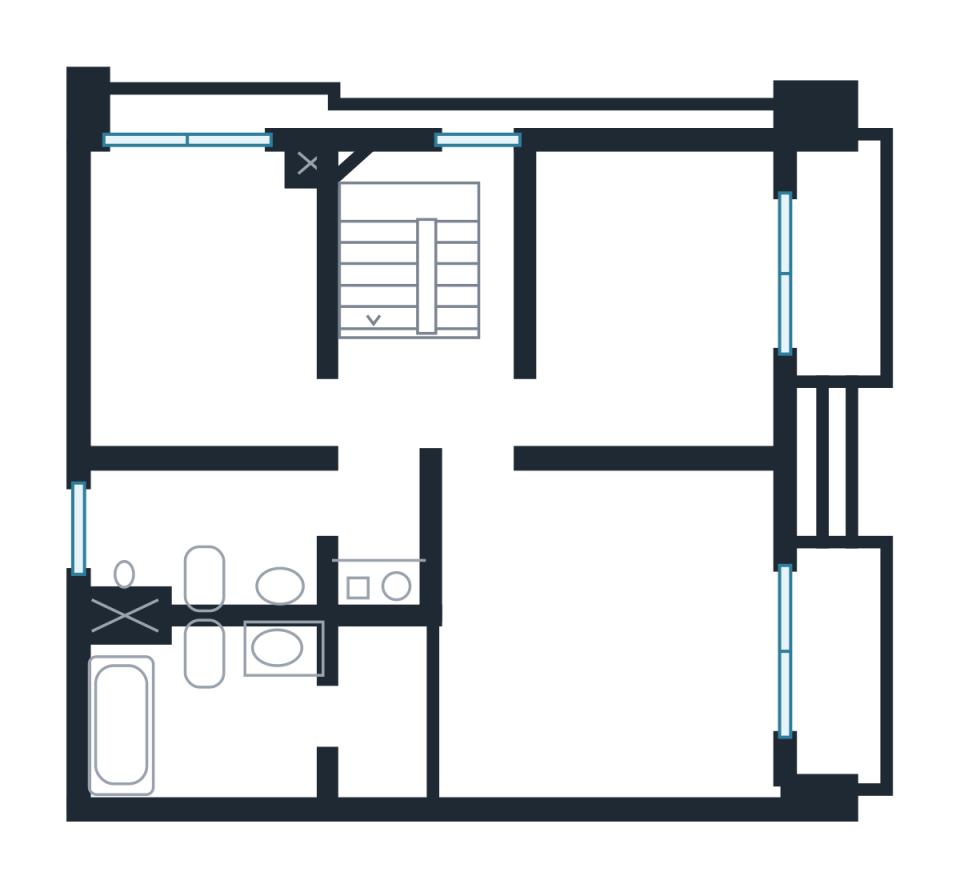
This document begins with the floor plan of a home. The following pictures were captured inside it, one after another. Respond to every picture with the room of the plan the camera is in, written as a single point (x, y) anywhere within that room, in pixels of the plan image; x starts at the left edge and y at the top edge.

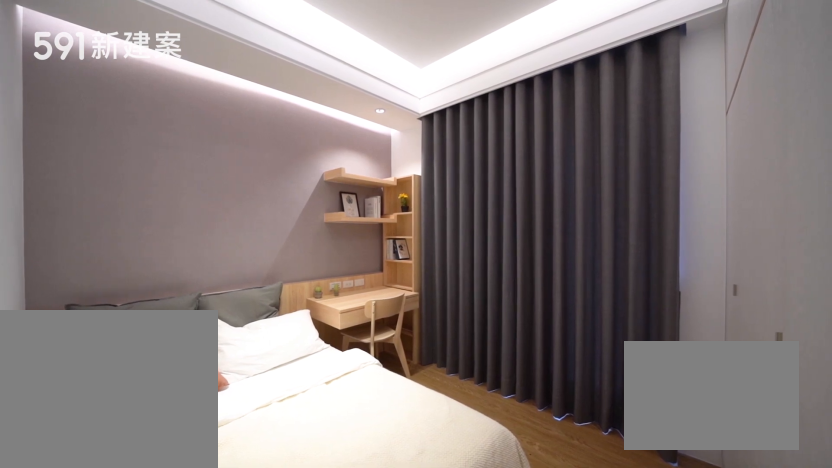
(657, 296)
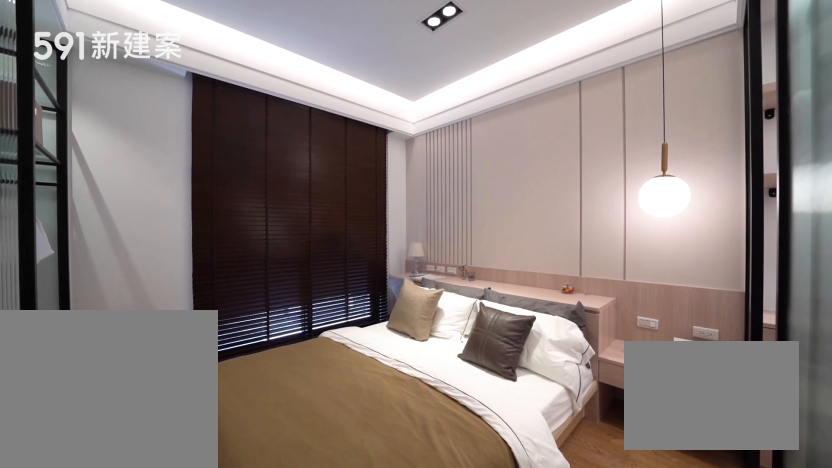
(571, 646)
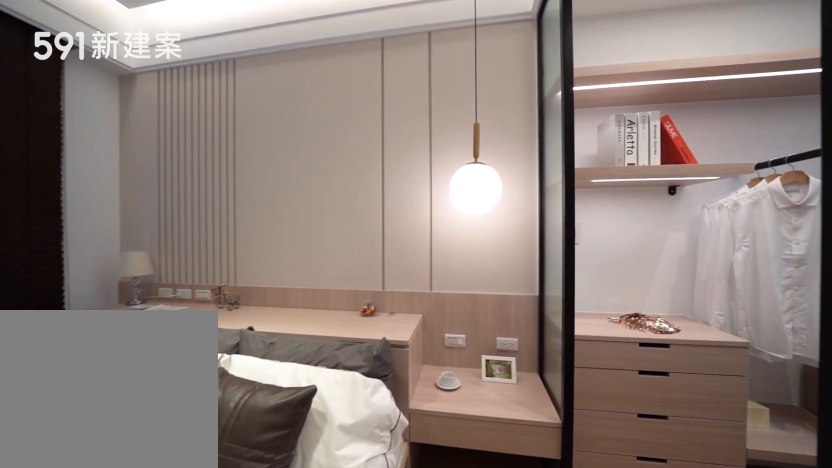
(571, 646)
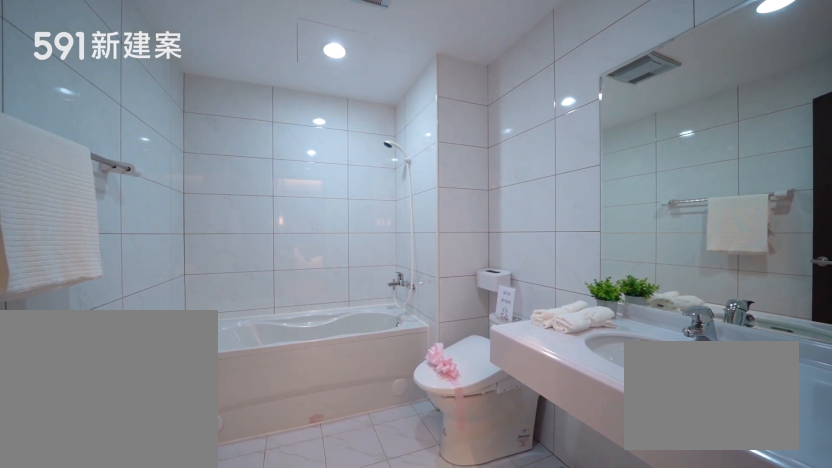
(198, 714)
